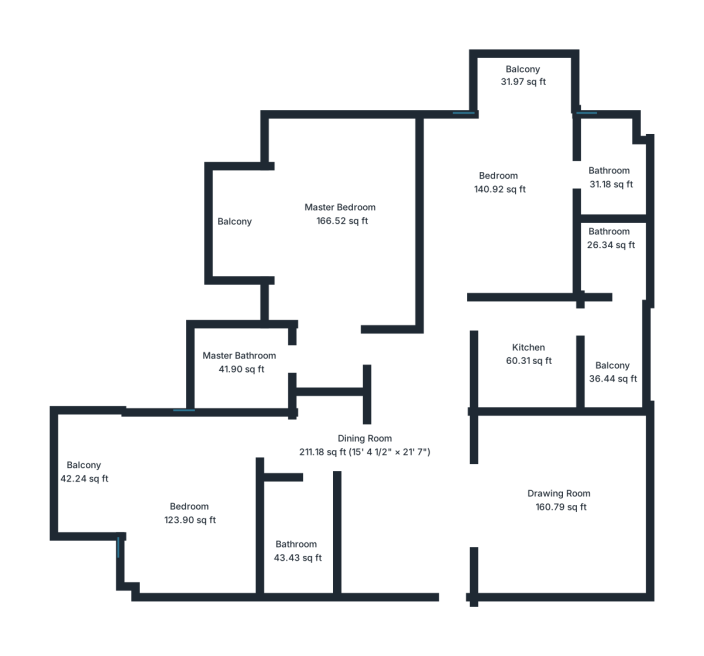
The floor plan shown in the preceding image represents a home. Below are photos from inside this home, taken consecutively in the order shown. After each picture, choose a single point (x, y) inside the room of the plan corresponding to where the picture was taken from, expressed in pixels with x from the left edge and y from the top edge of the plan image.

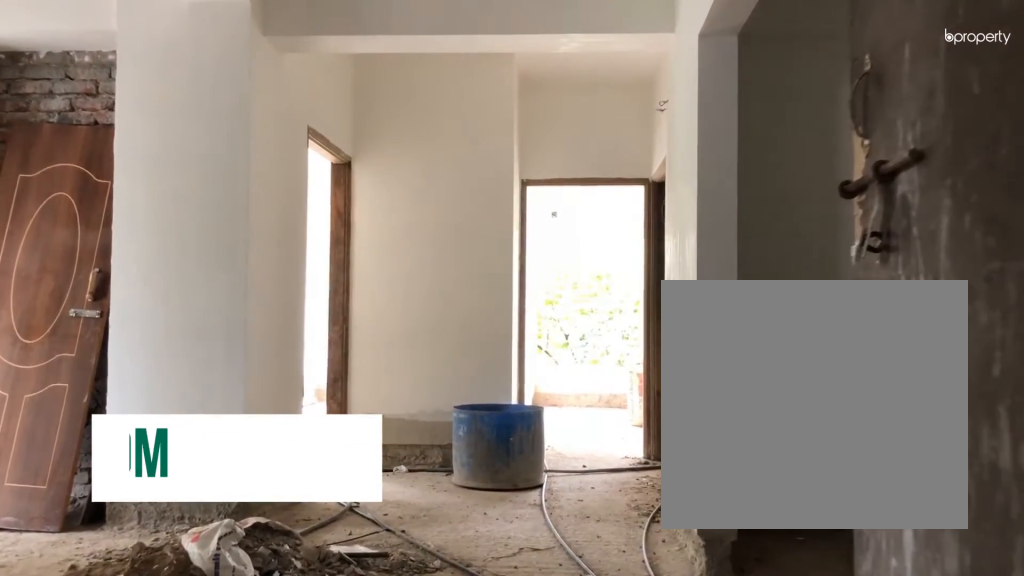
(398, 525)
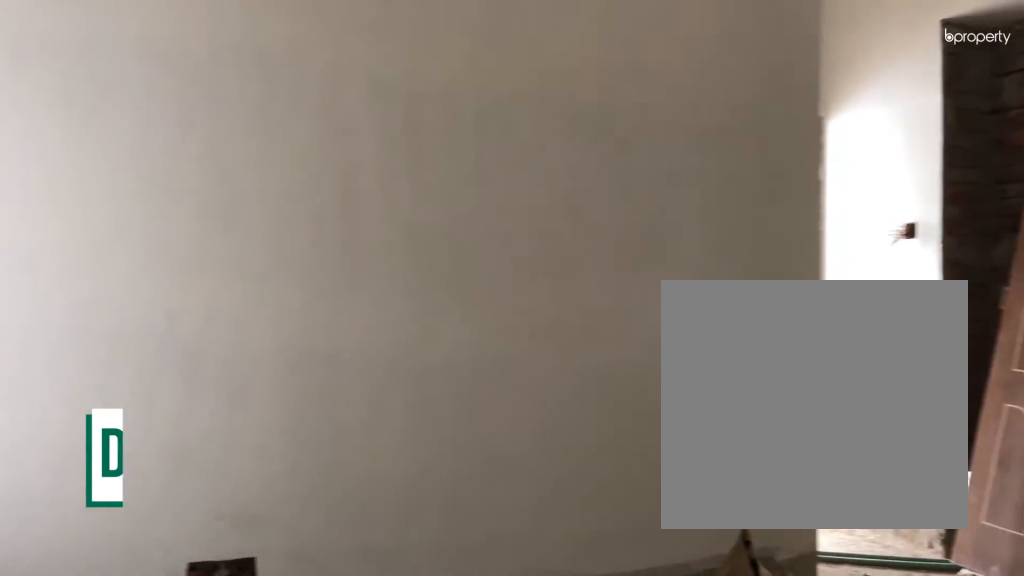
(398, 525)
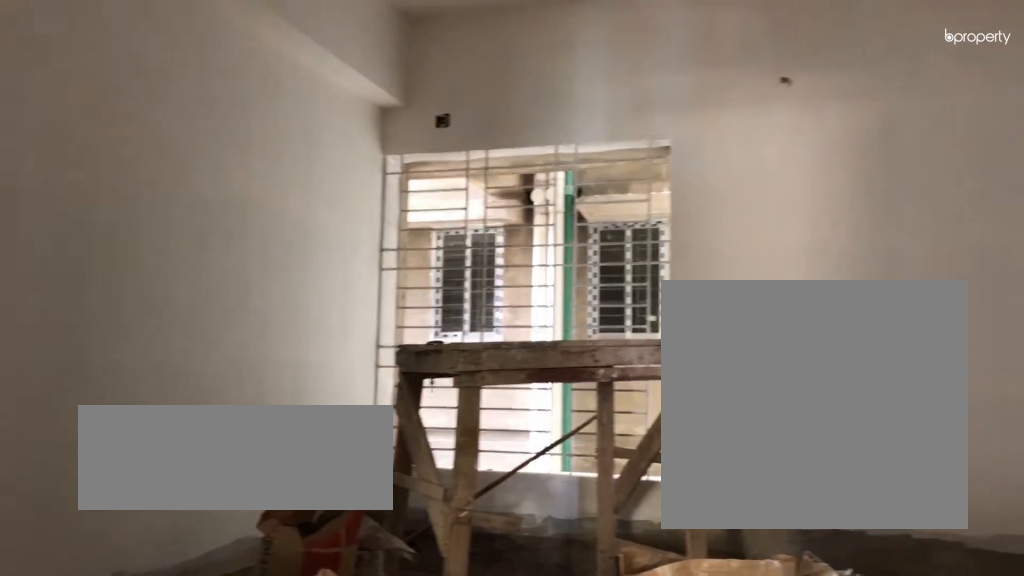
(562, 505)
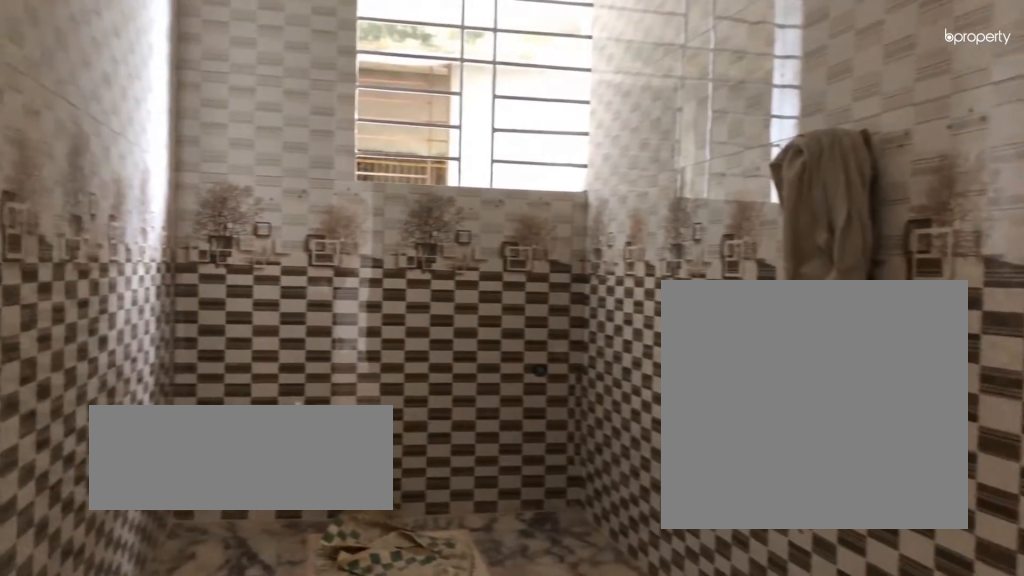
(296, 551)
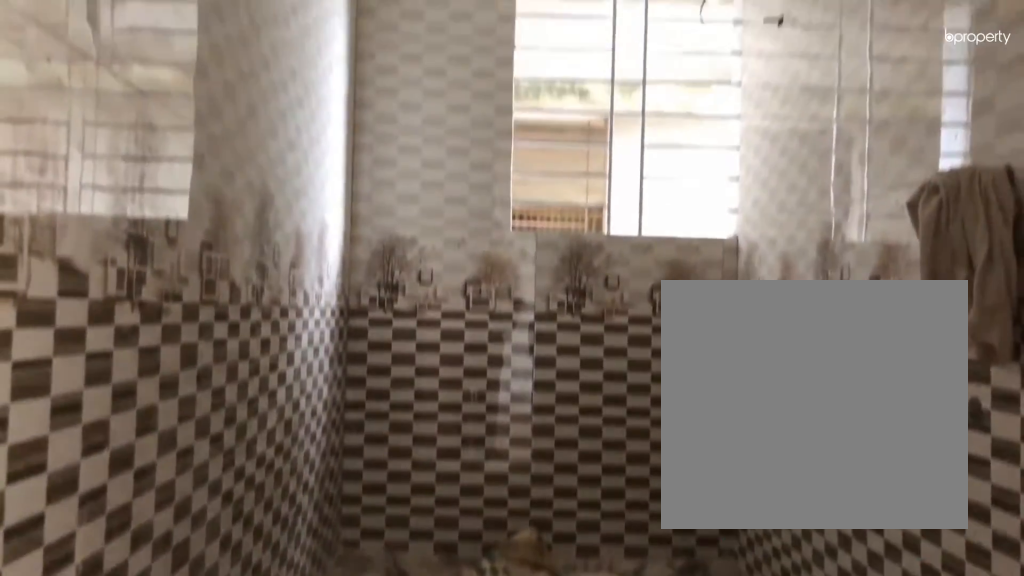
(297, 551)
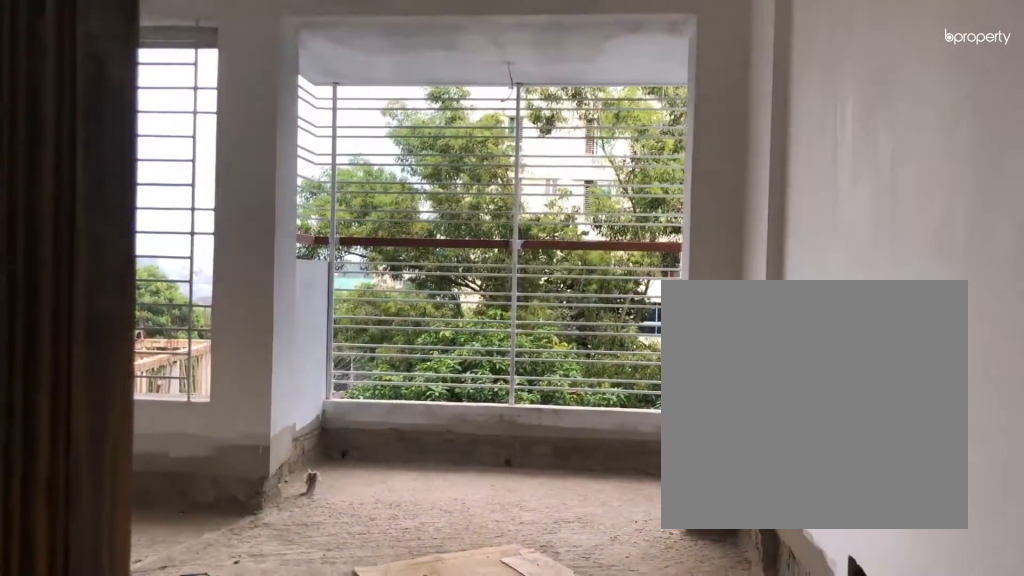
(190, 512)
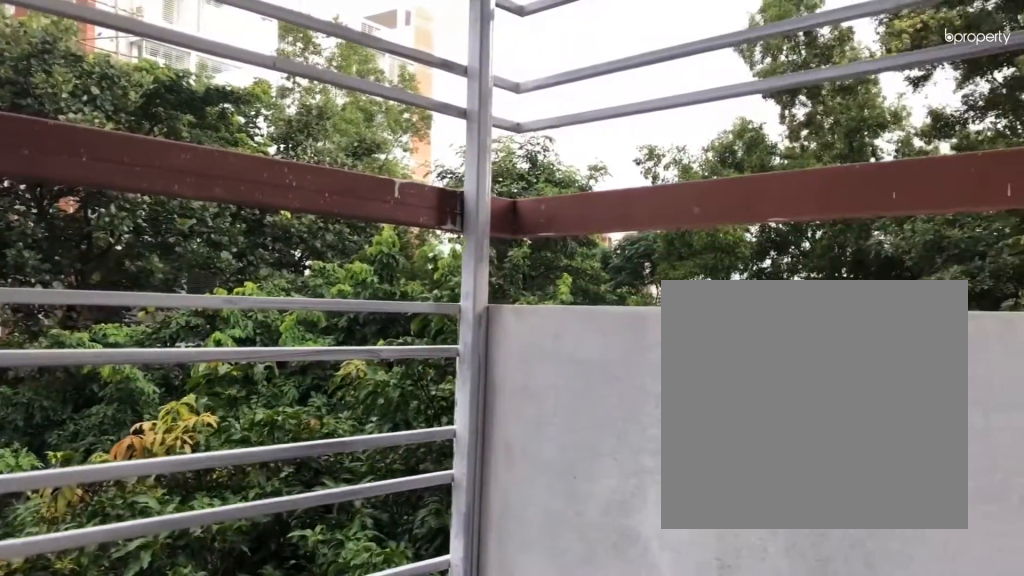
(86, 467)
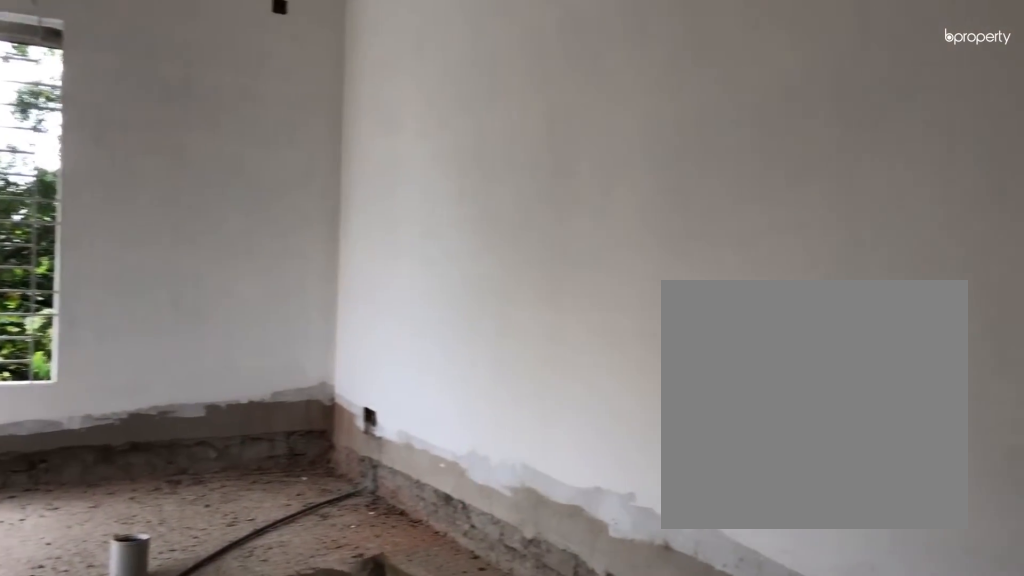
(343, 215)
